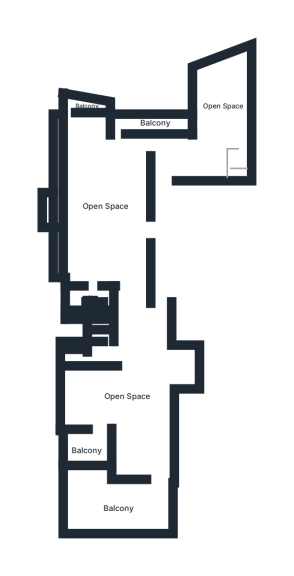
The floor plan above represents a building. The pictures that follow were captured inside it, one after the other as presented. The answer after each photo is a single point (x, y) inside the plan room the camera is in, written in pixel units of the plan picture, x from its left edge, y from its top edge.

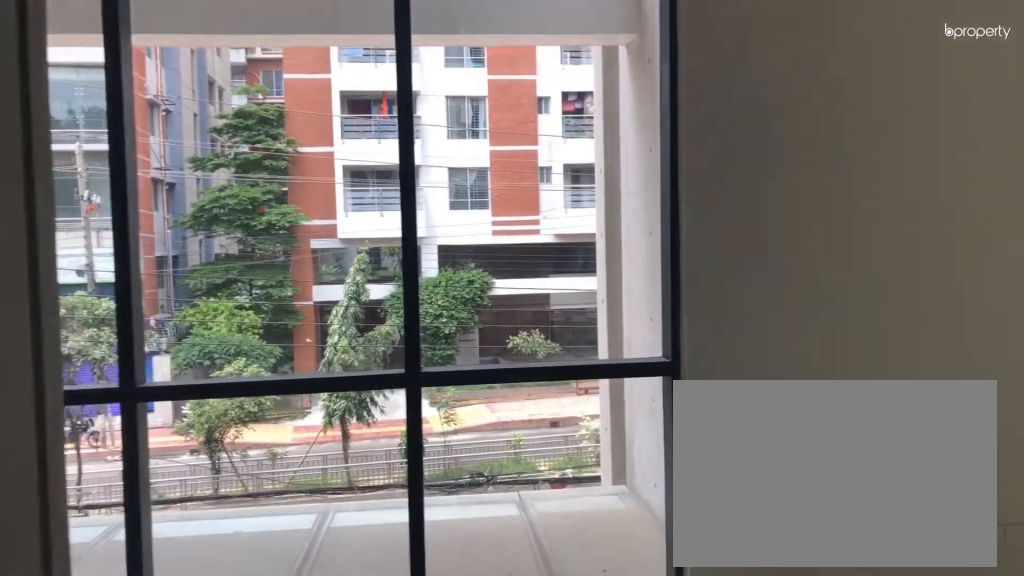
(197, 156)
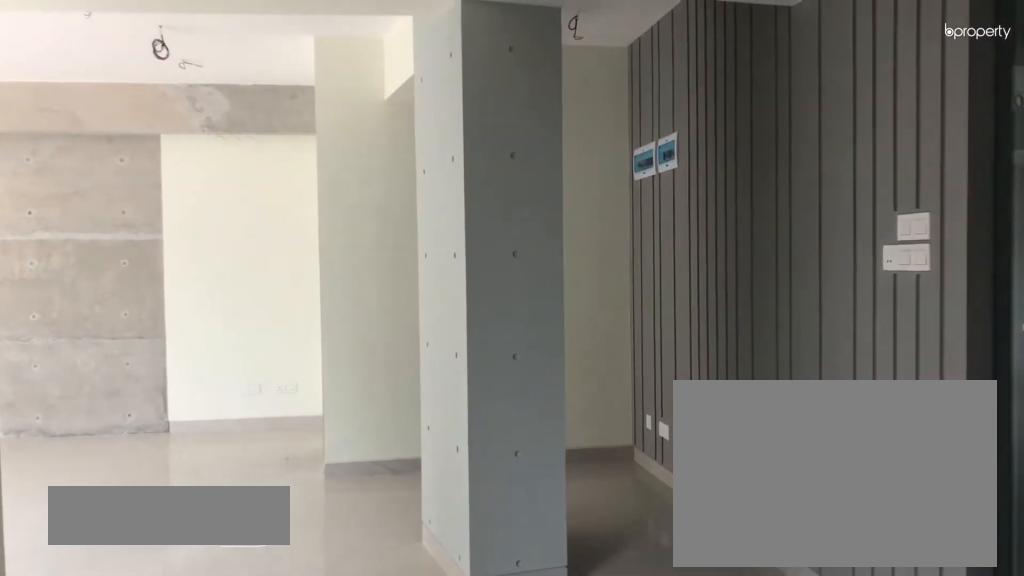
(197, 156)
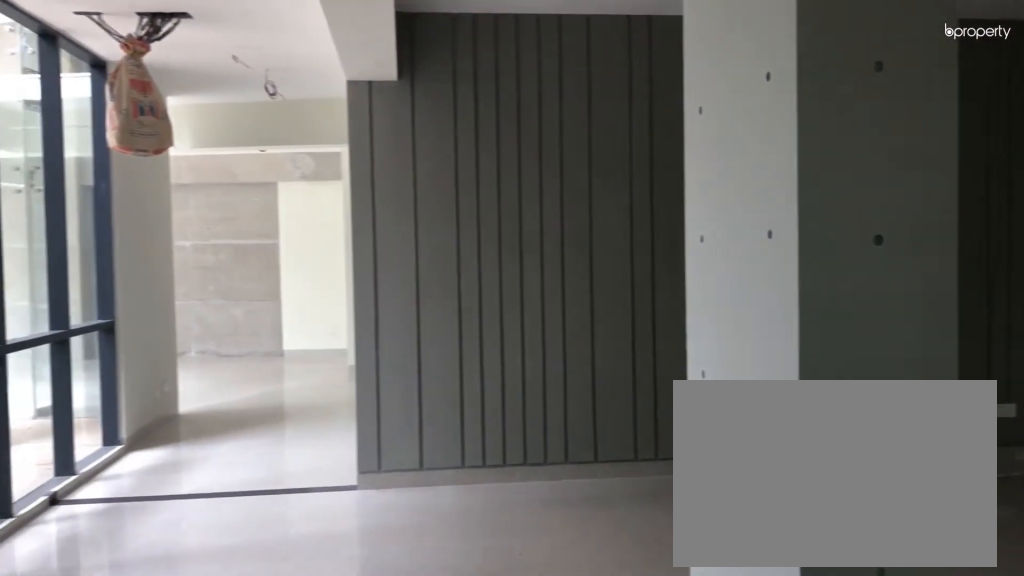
(110, 211)
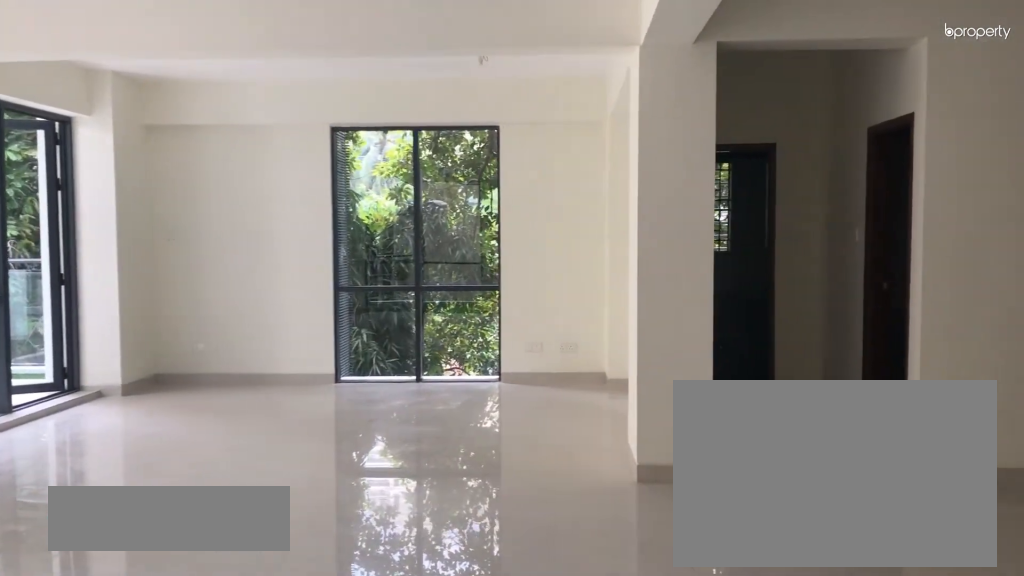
(125, 392)
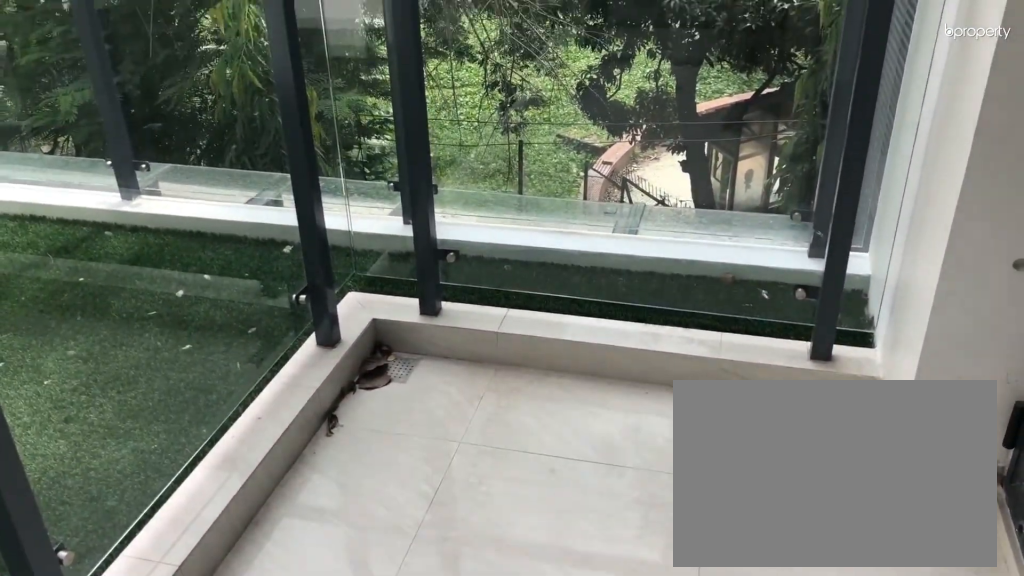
(88, 448)
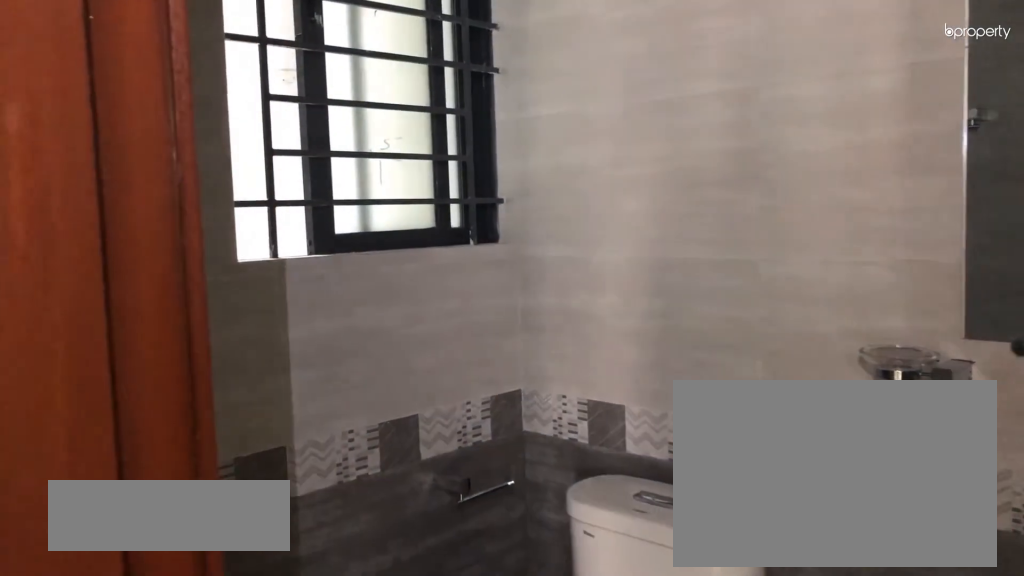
(98, 332)
